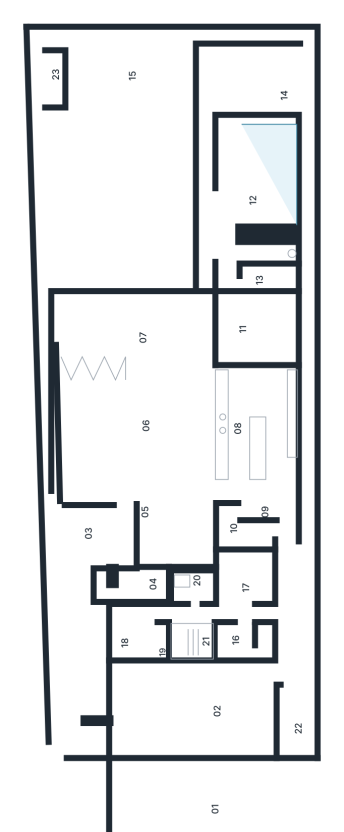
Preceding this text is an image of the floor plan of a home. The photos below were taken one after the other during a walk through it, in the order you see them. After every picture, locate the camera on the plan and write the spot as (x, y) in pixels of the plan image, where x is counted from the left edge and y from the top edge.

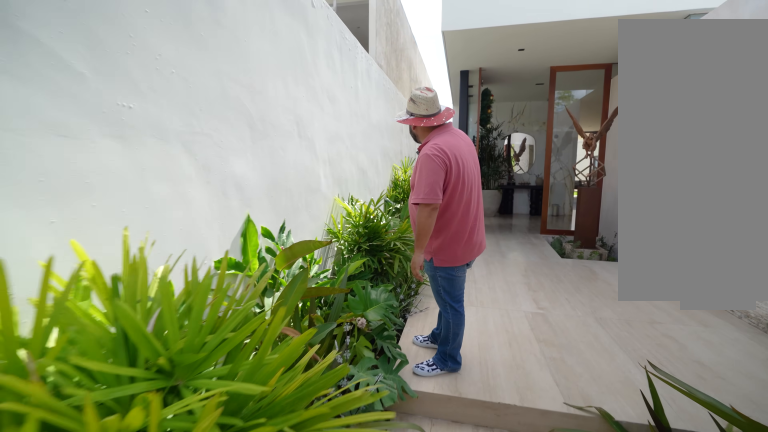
(84, 650)
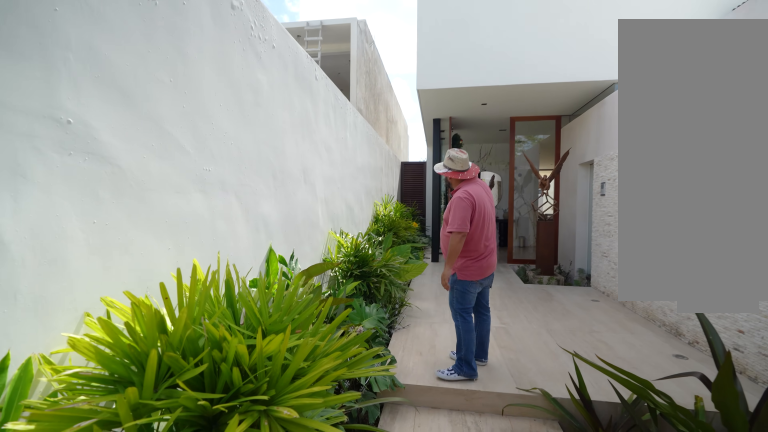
(82, 677)
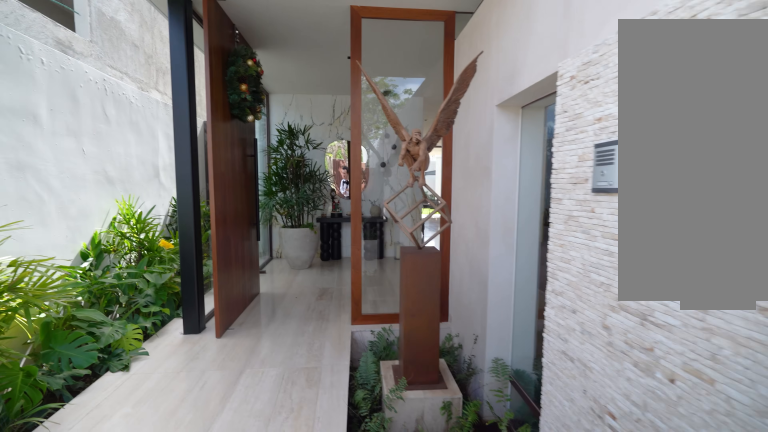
(79, 621)
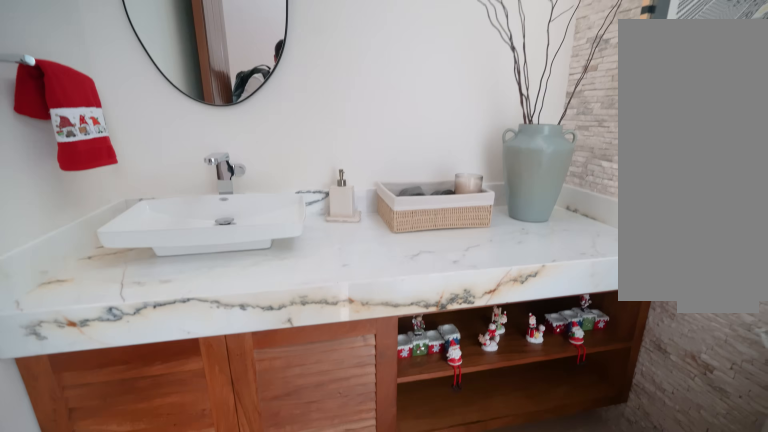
(127, 577)
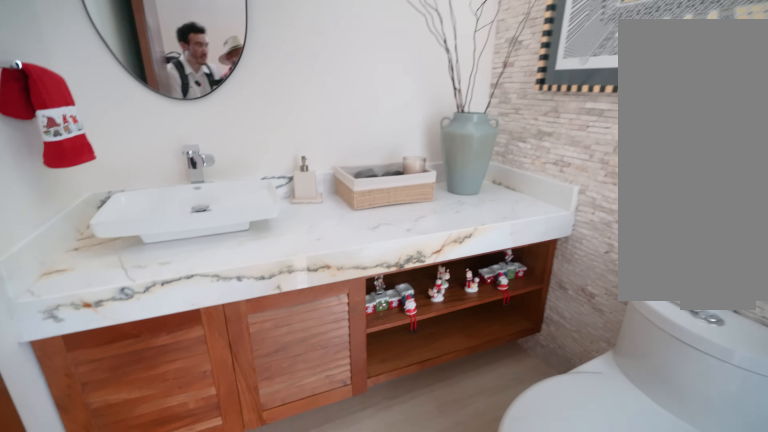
(126, 577)
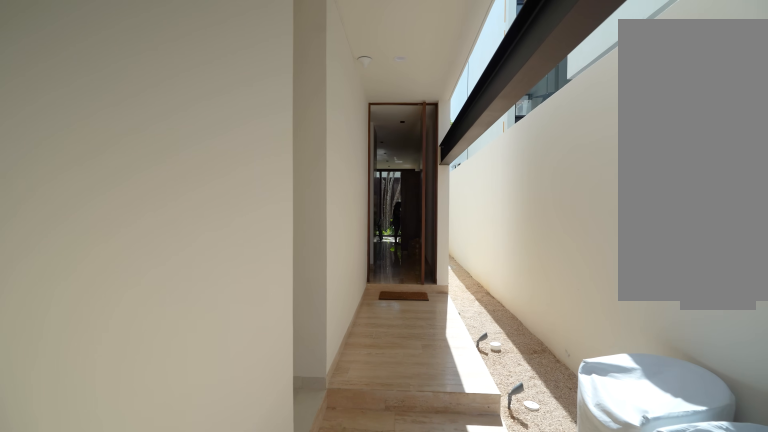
(288, 674)
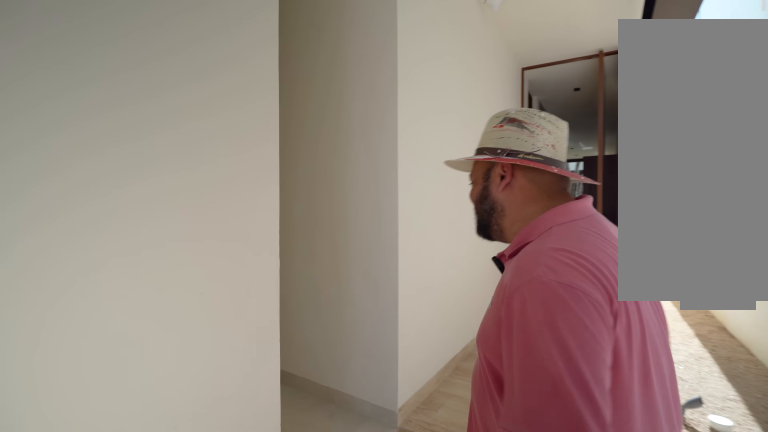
(288, 635)
